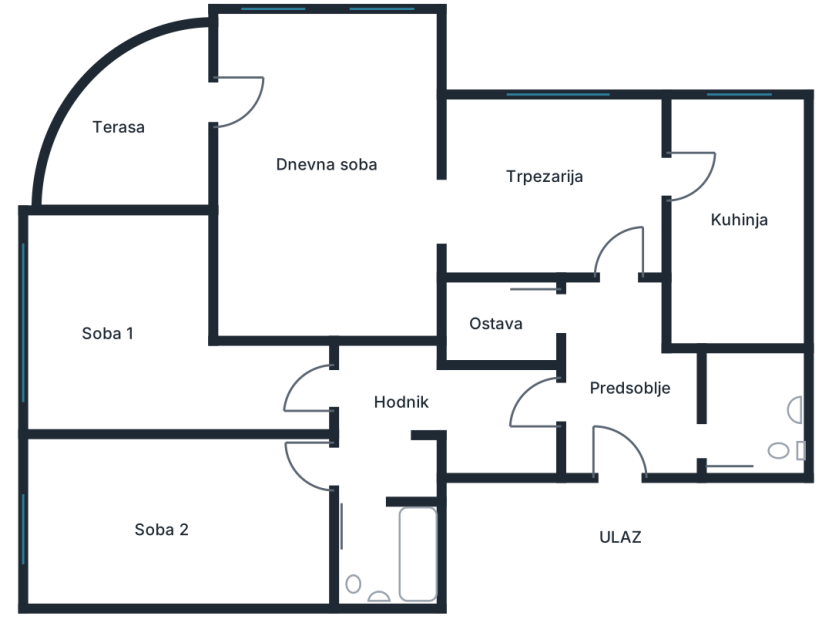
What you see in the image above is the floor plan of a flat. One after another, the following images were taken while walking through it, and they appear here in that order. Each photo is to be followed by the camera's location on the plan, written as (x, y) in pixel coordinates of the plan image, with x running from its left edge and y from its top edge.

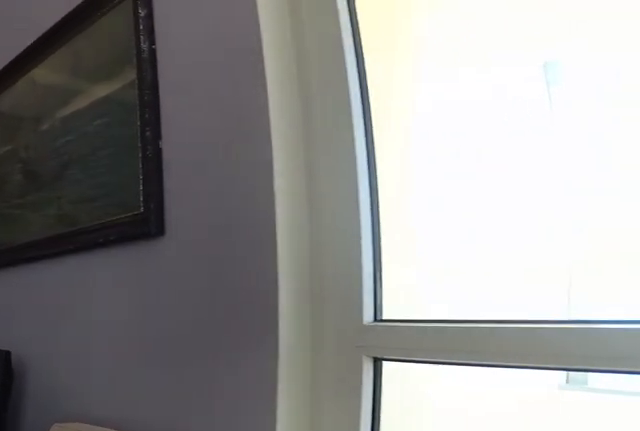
(281, 103)
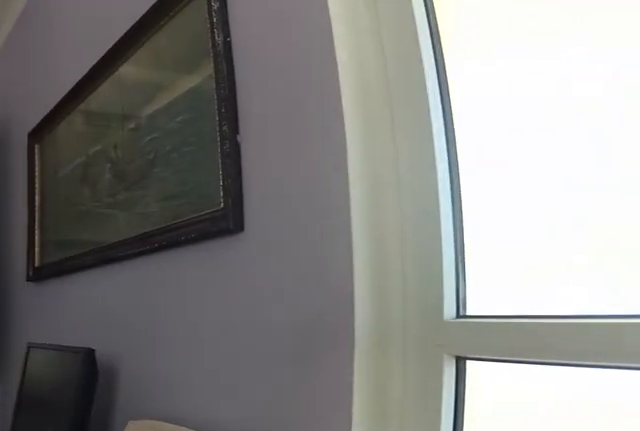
(278, 98)
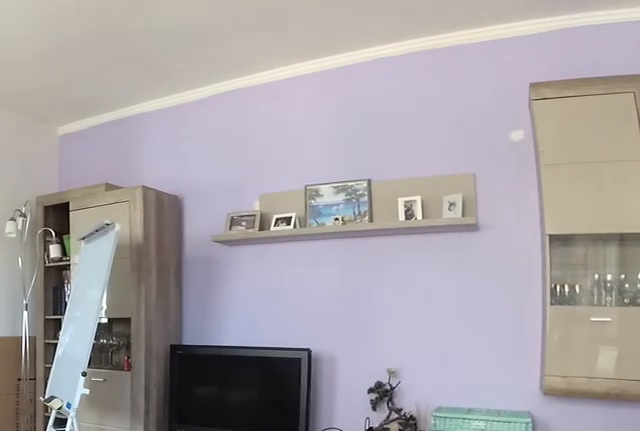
(245, 101)
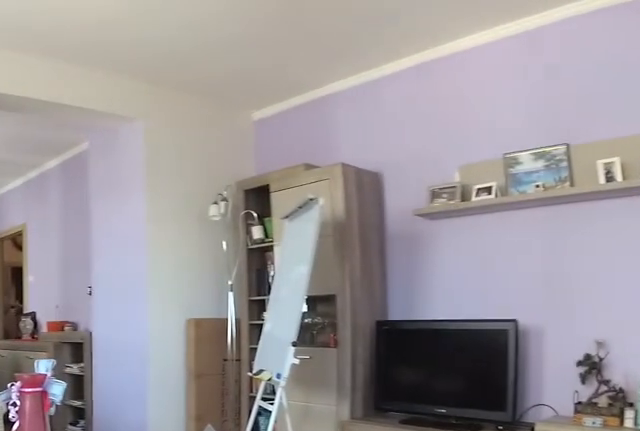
(227, 97)
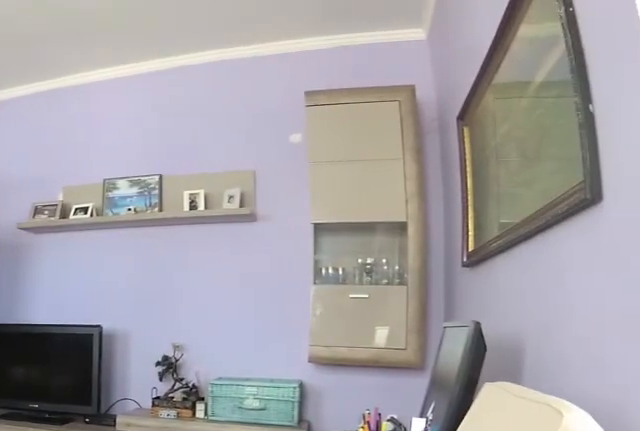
(242, 89)
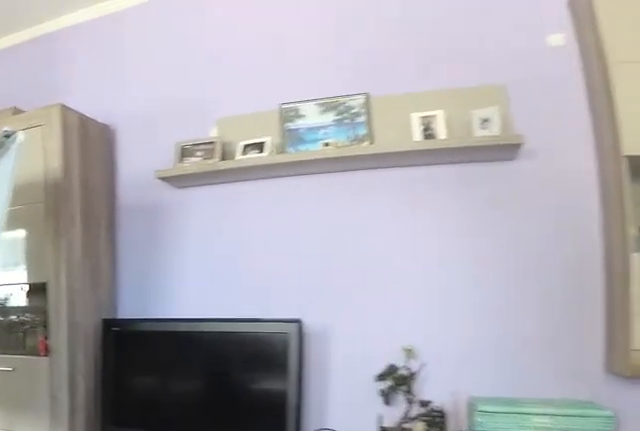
(267, 185)
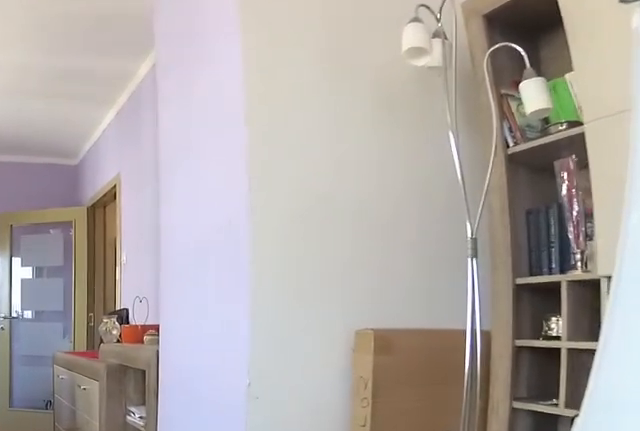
(320, 219)
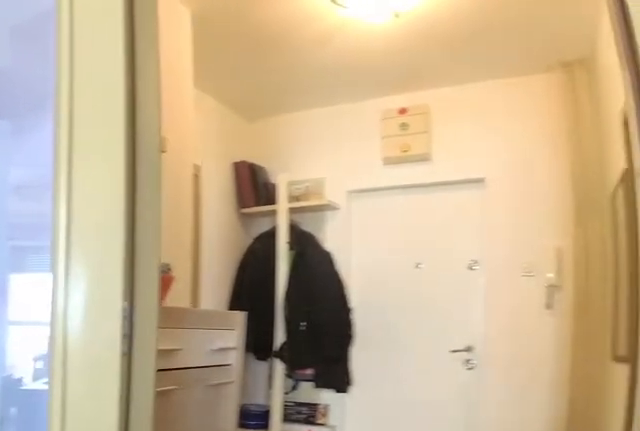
(587, 218)
